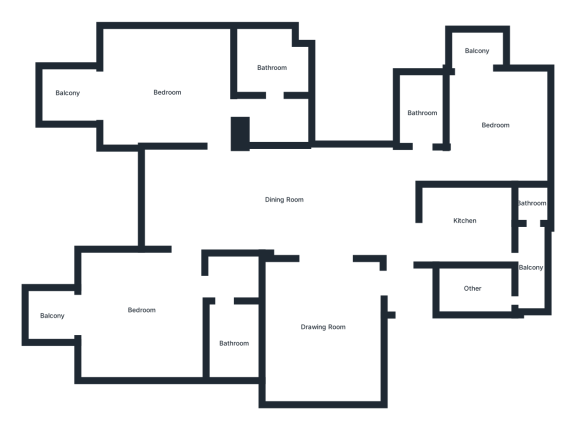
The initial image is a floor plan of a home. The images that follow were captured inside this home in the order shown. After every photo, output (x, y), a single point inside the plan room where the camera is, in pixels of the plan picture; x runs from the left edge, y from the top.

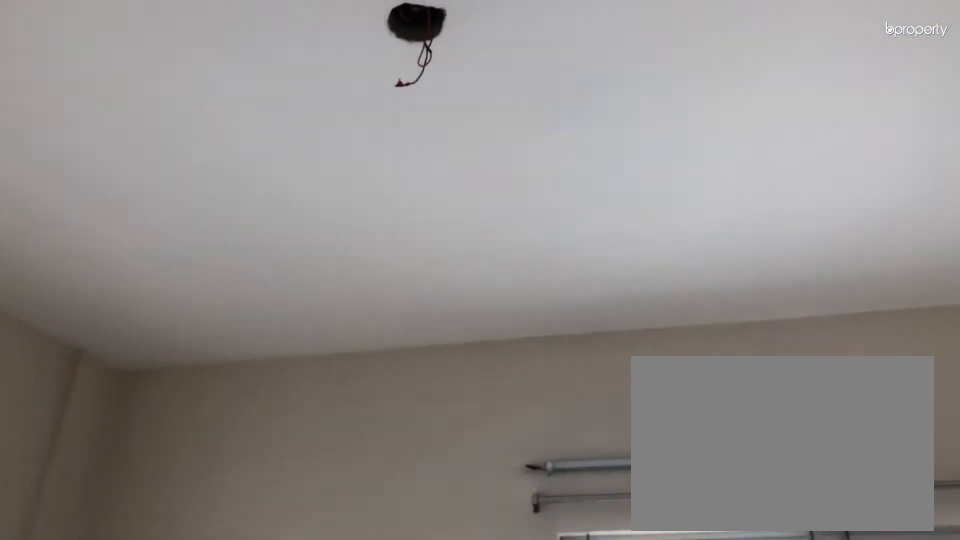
(166, 92)
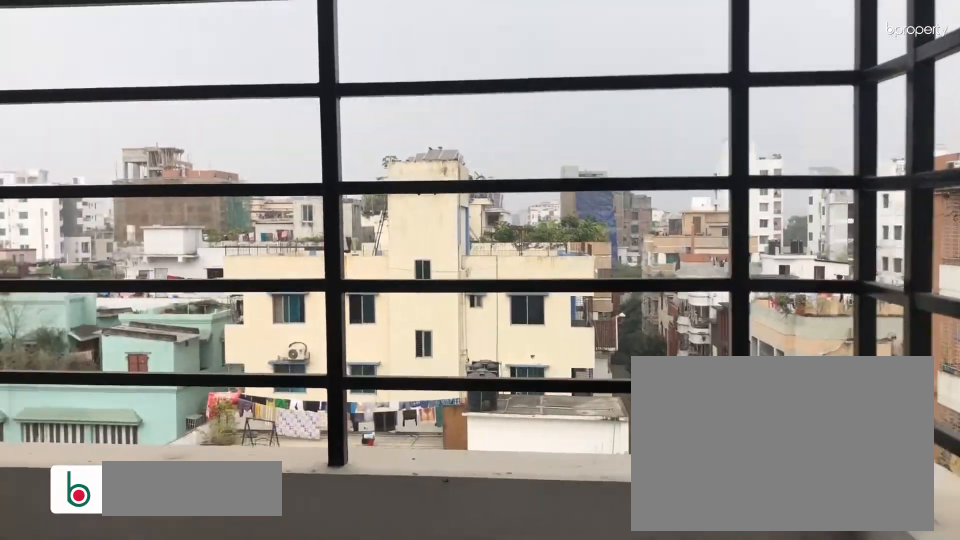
(69, 93)
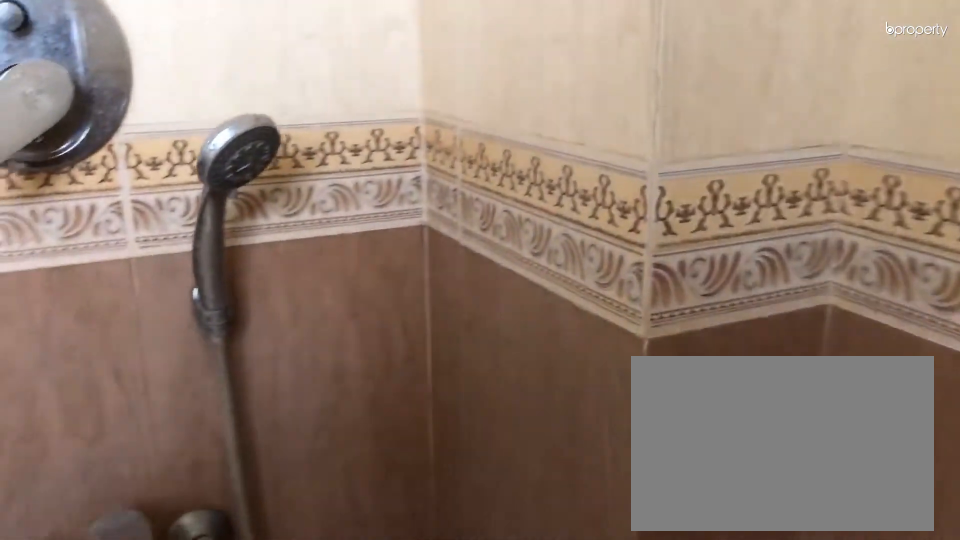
(271, 68)
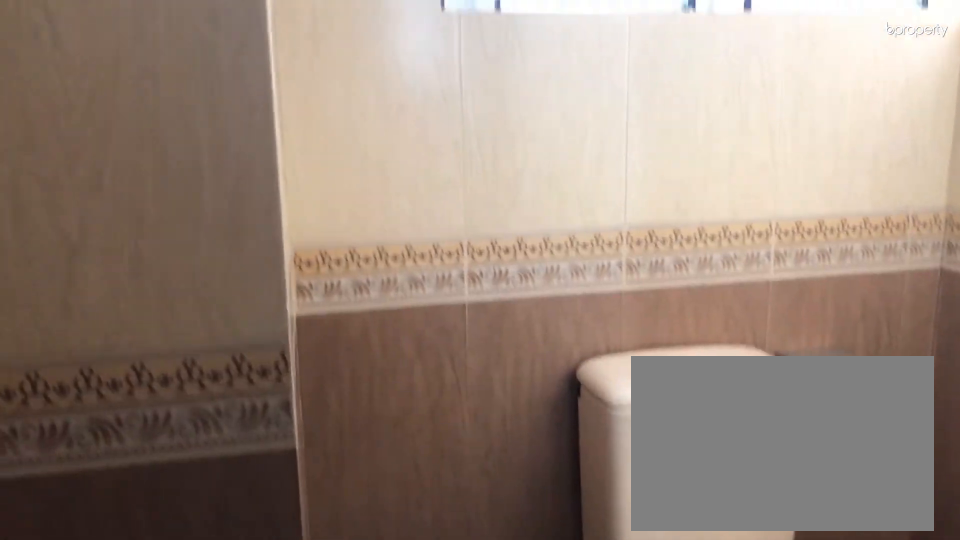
(271, 68)
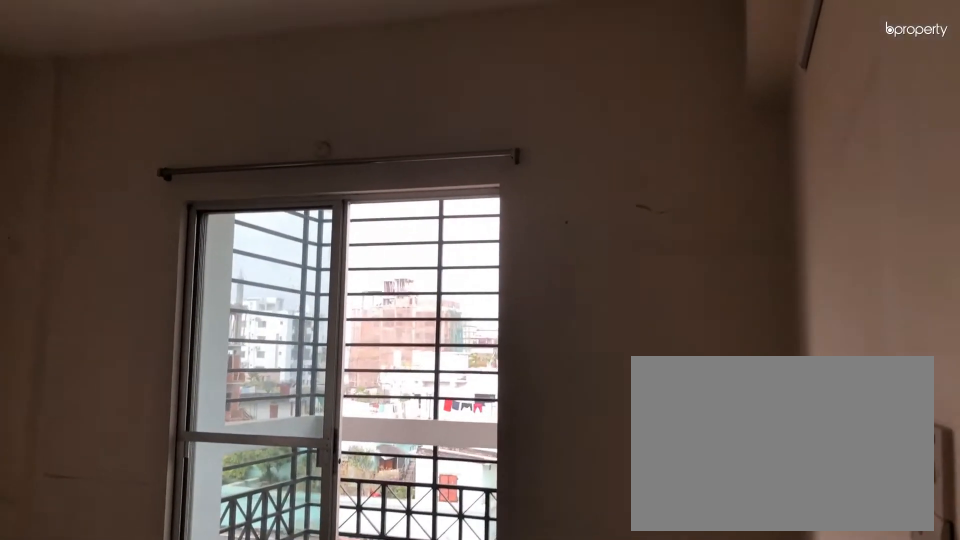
(141, 309)
